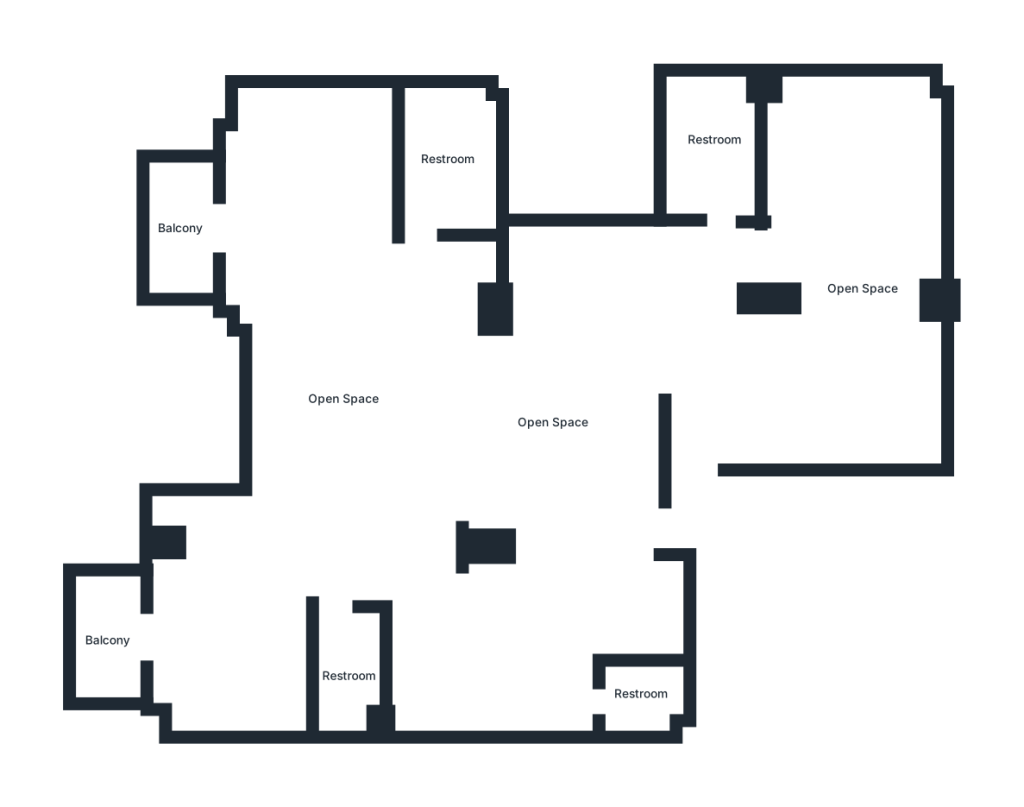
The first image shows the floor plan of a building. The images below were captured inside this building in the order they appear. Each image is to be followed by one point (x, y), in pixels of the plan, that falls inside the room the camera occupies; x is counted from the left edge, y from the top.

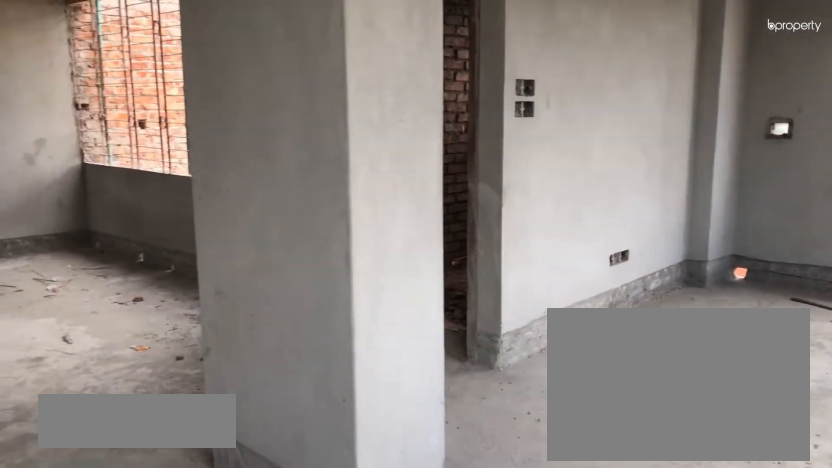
(855, 248)
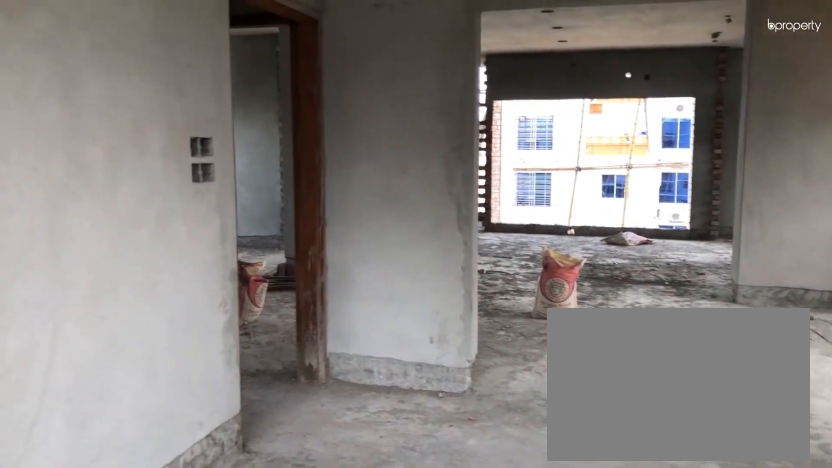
(835, 372)
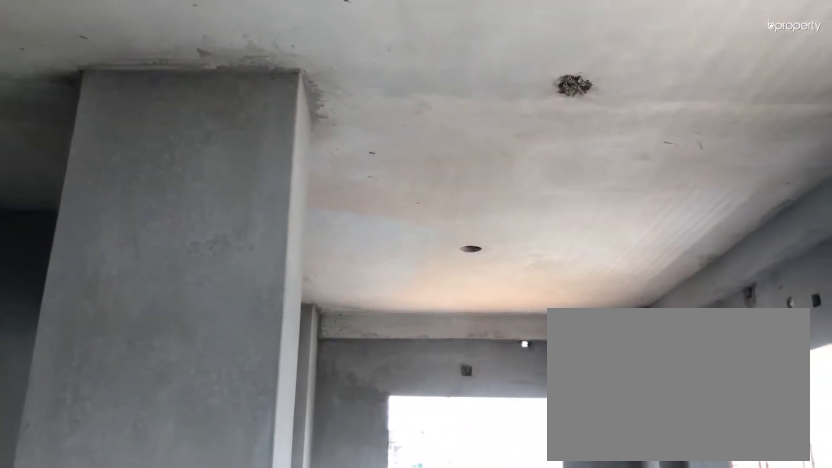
(842, 227)
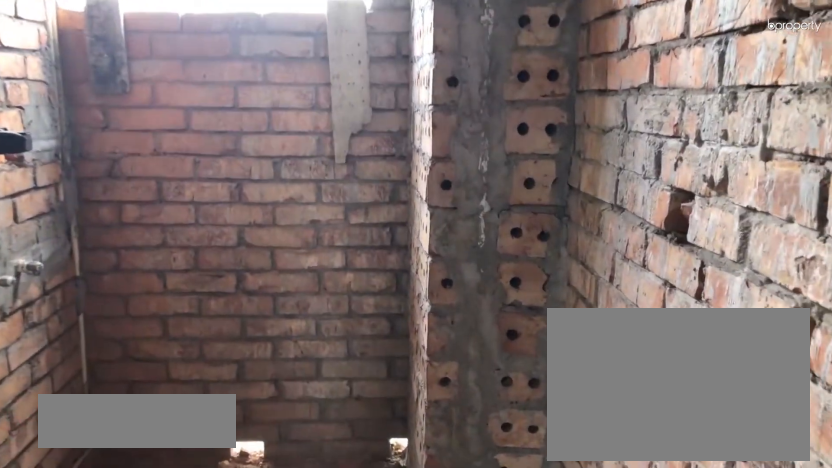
(711, 150)
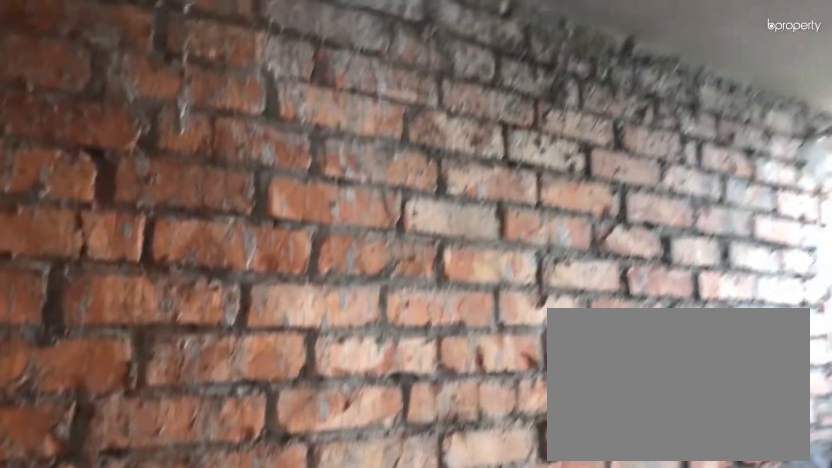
(711, 150)
